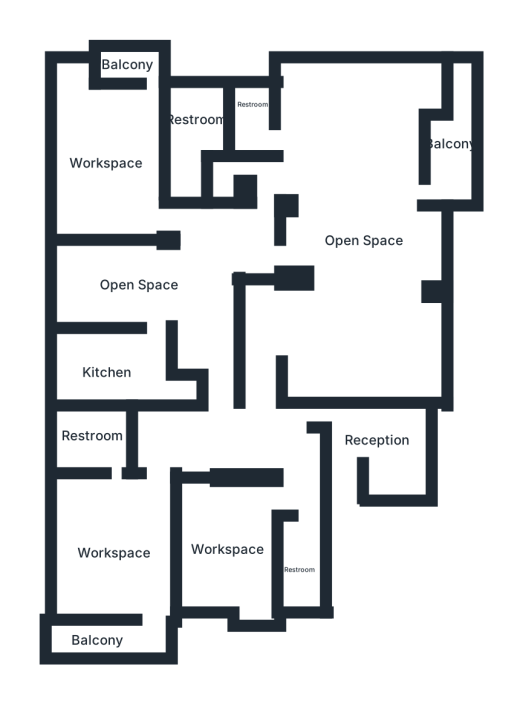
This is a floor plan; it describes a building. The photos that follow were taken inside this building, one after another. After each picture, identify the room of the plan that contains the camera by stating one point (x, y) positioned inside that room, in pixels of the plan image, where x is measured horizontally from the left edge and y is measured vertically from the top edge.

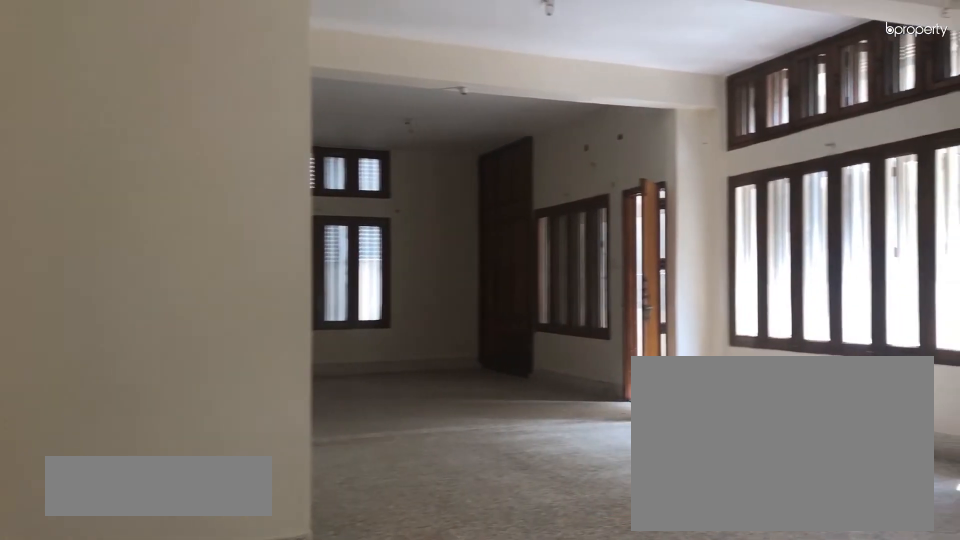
(353, 329)
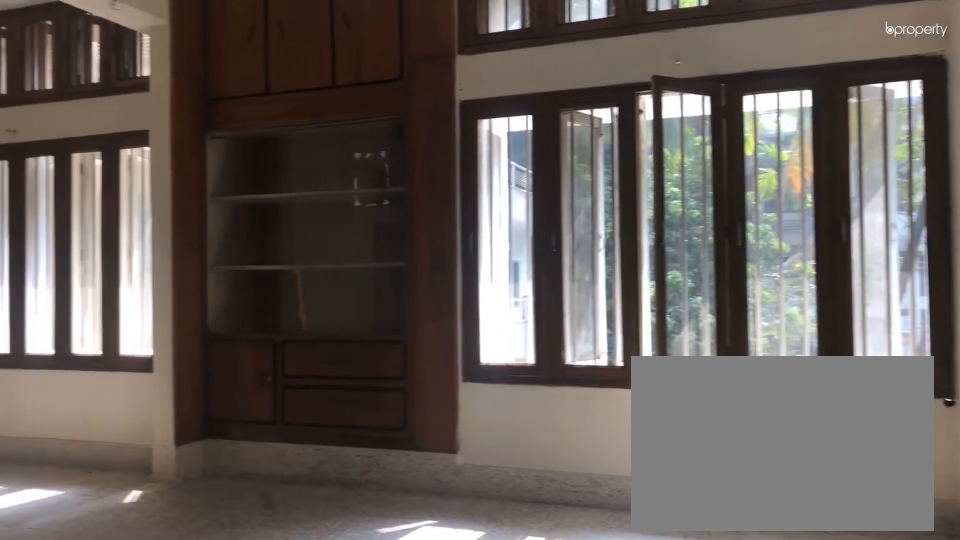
(353, 329)
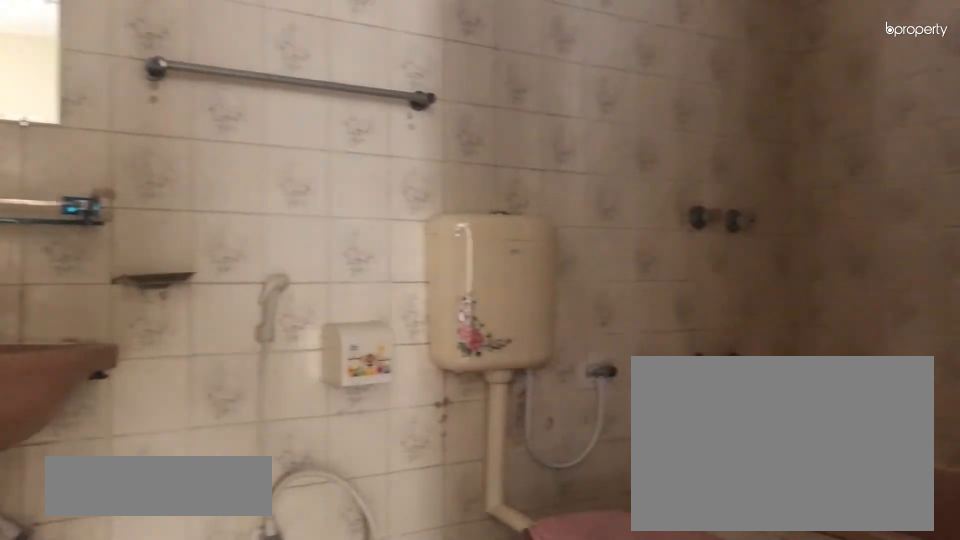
(252, 124)
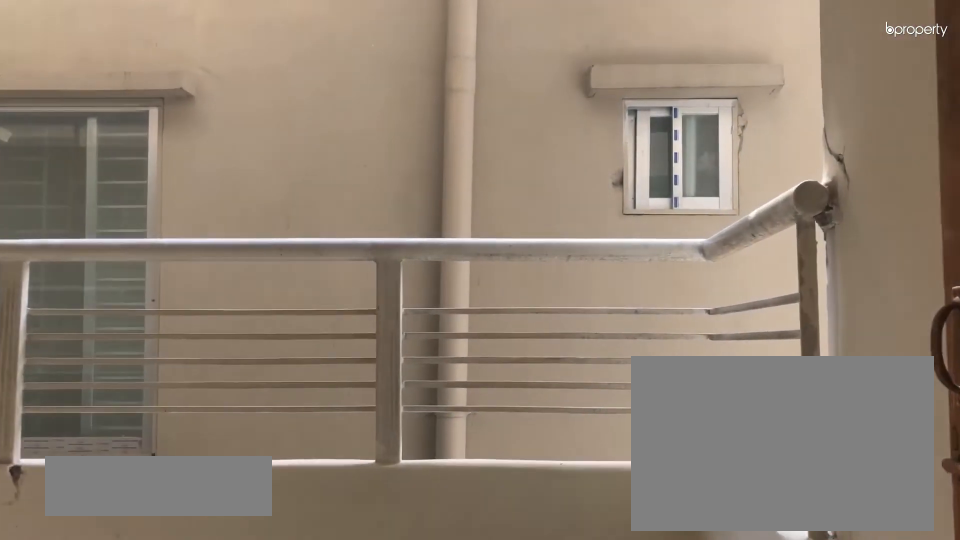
(445, 149)
